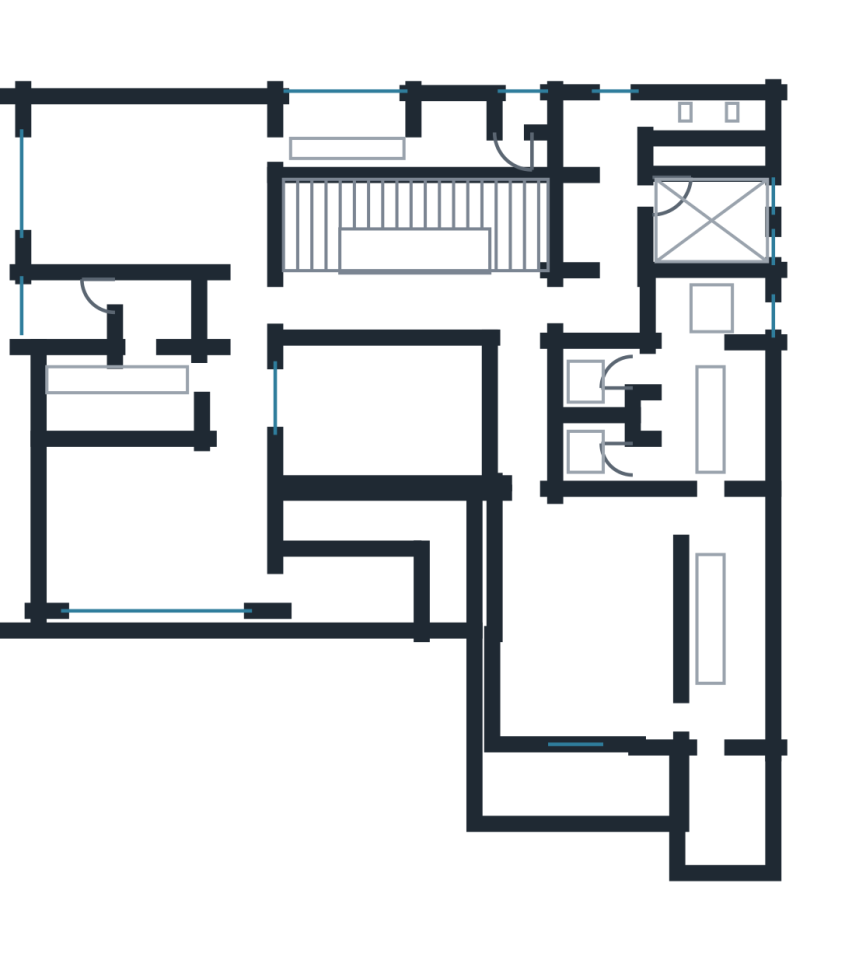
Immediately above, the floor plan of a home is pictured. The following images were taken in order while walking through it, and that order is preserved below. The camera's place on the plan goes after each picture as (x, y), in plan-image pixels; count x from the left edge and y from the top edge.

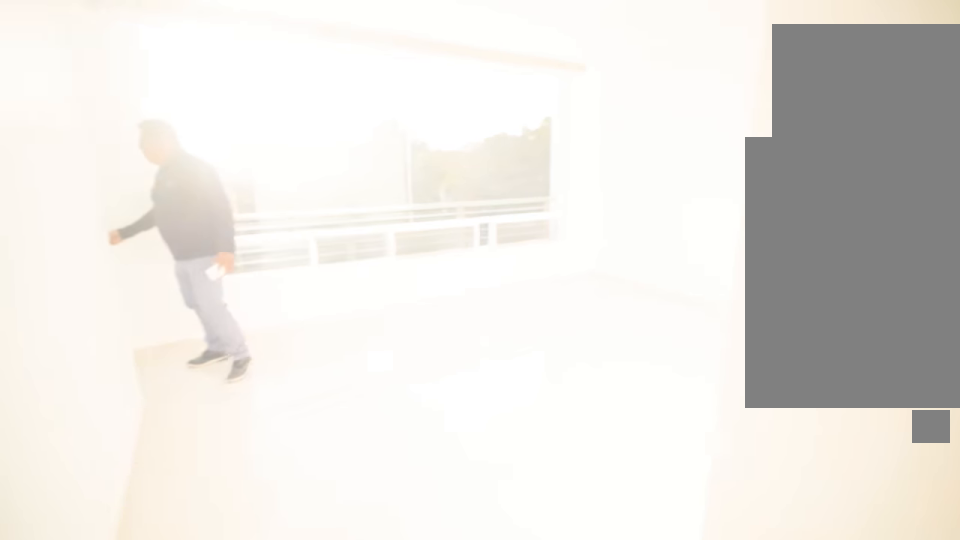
(244, 384)
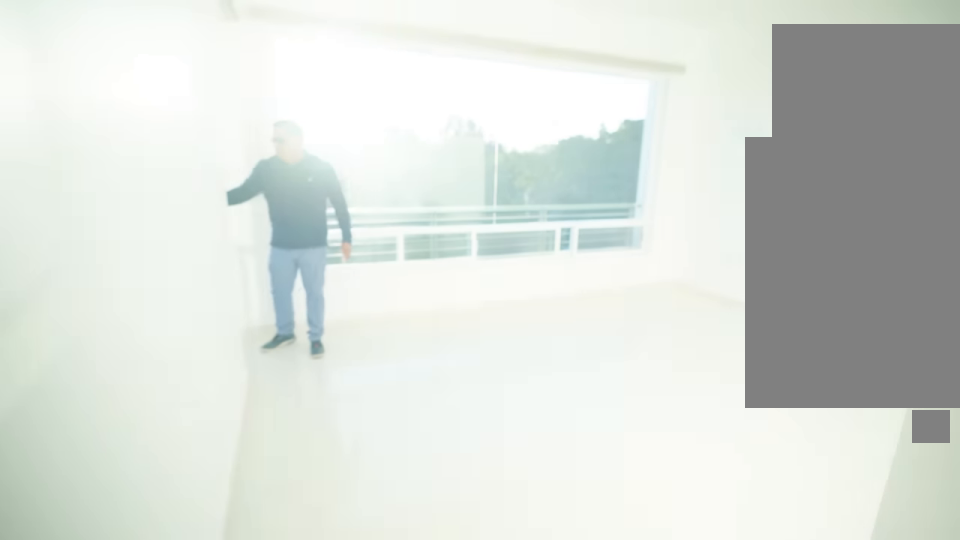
(244, 385)
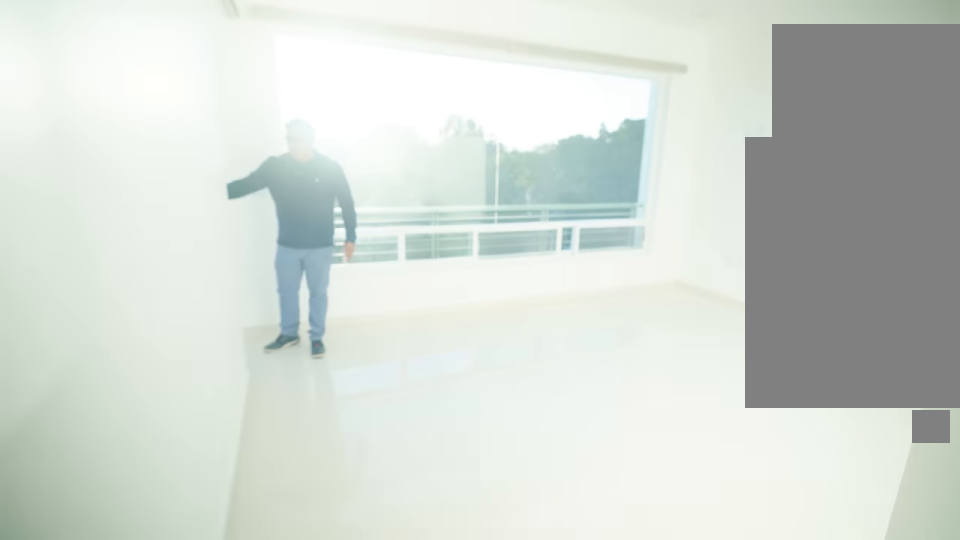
(244, 385)
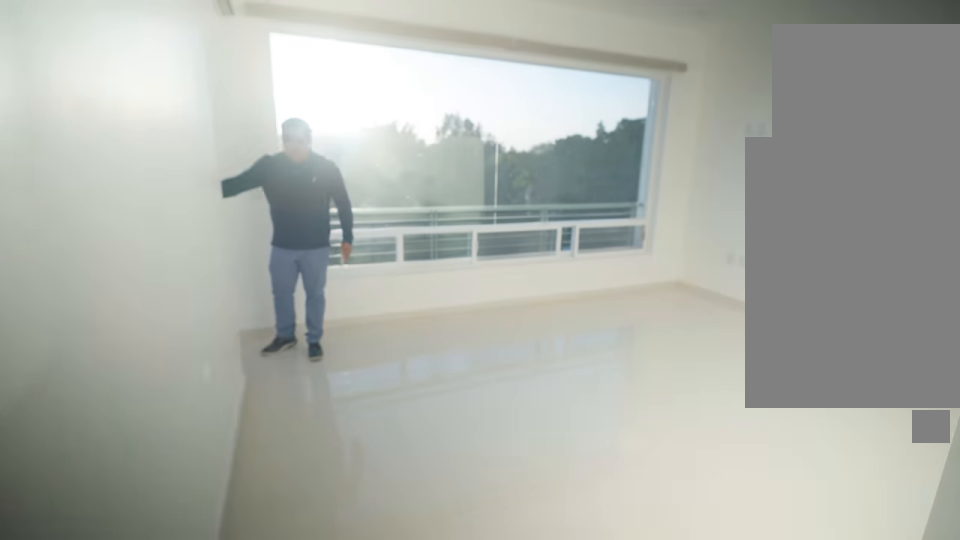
(236, 402)
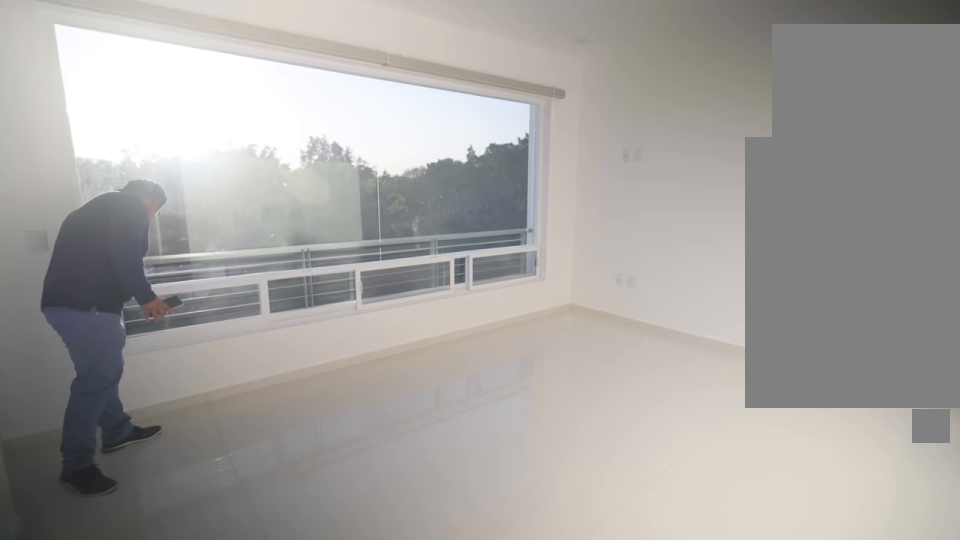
(236, 449)
